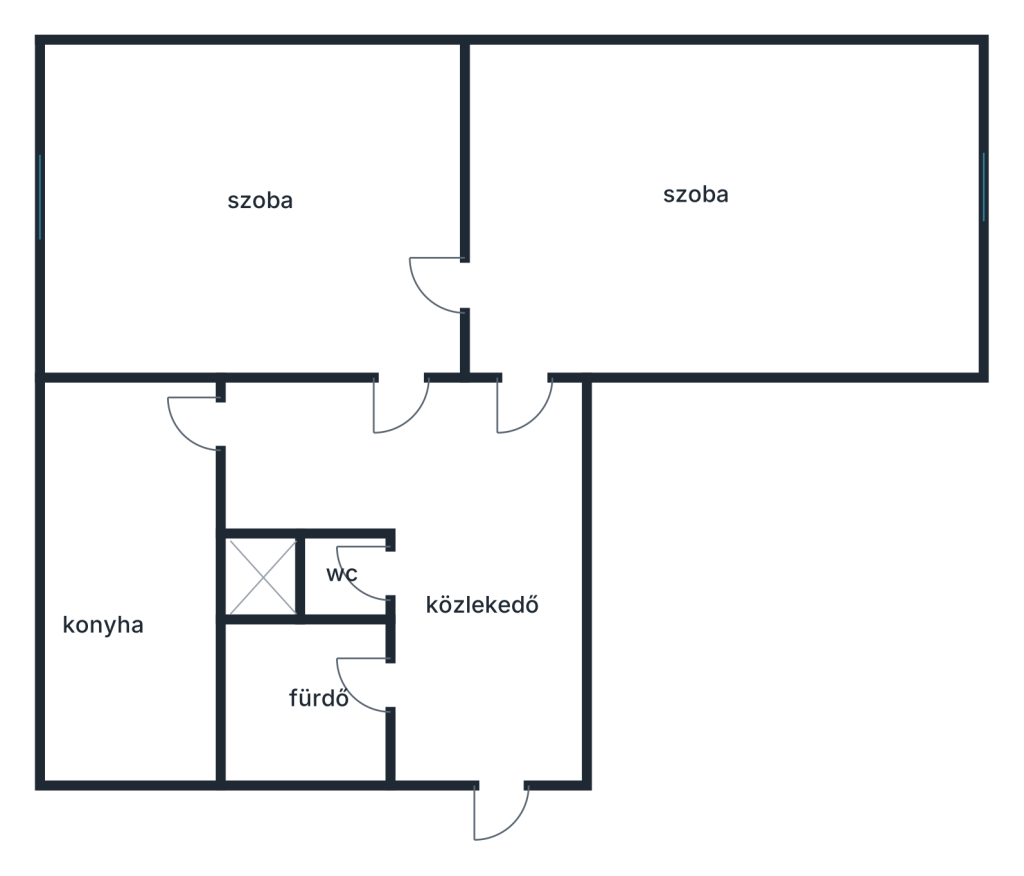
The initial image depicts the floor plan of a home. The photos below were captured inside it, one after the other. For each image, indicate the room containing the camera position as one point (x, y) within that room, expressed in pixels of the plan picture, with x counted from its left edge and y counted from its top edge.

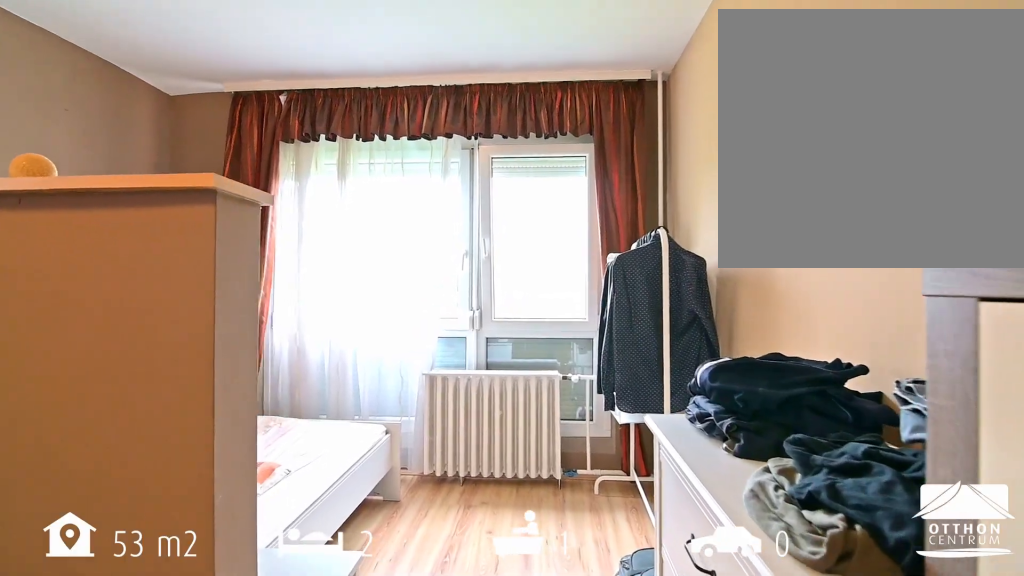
(719, 209)
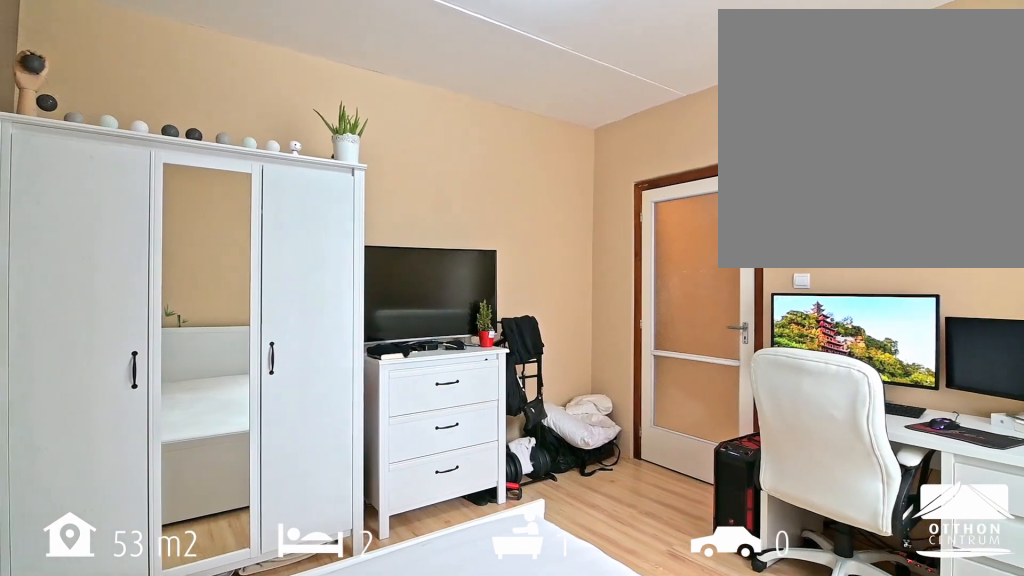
(248, 209)
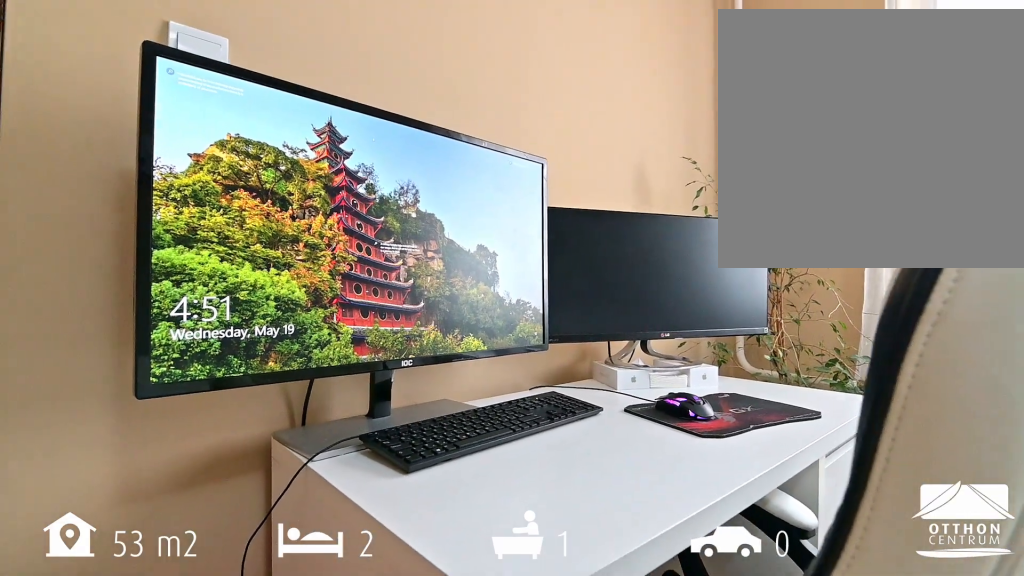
(248, 209)
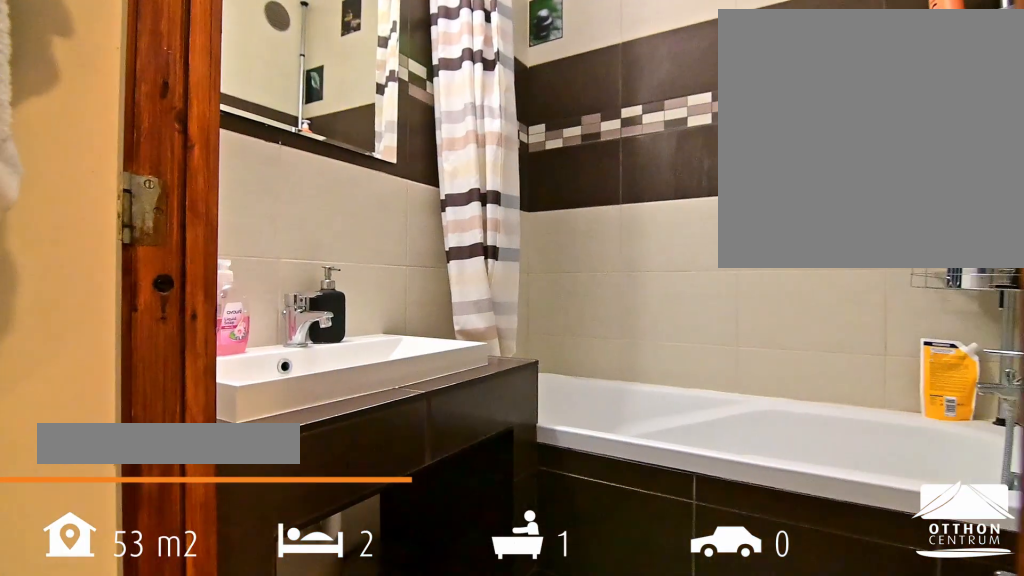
(307, 695)
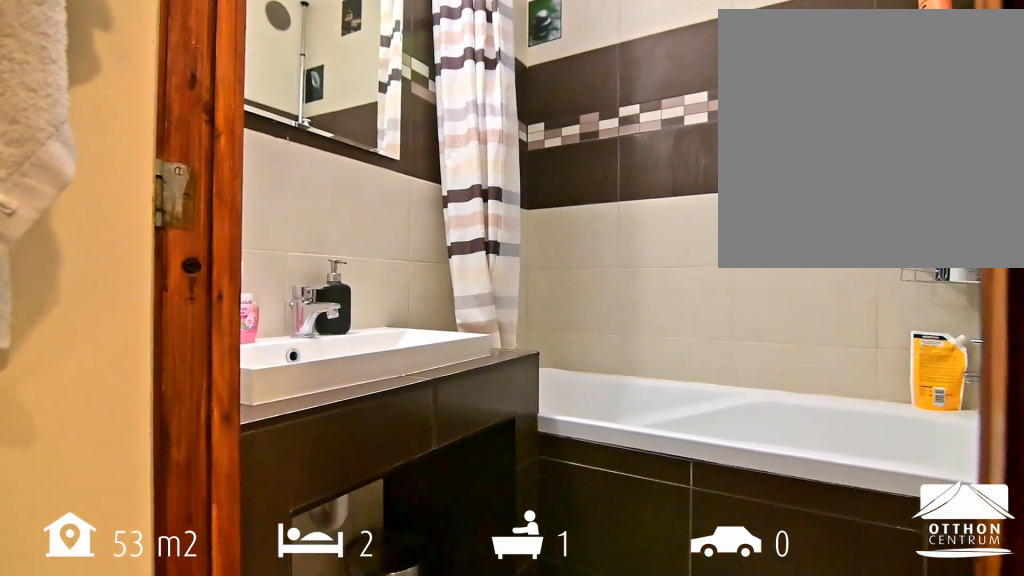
(307, 695)
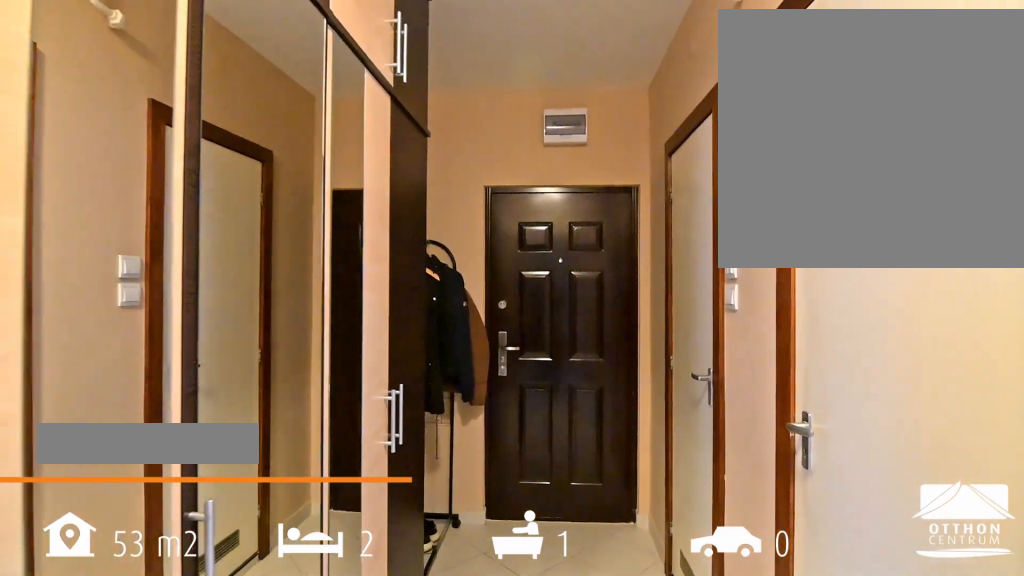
(477, 479)
